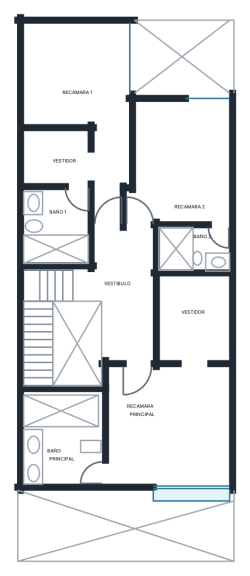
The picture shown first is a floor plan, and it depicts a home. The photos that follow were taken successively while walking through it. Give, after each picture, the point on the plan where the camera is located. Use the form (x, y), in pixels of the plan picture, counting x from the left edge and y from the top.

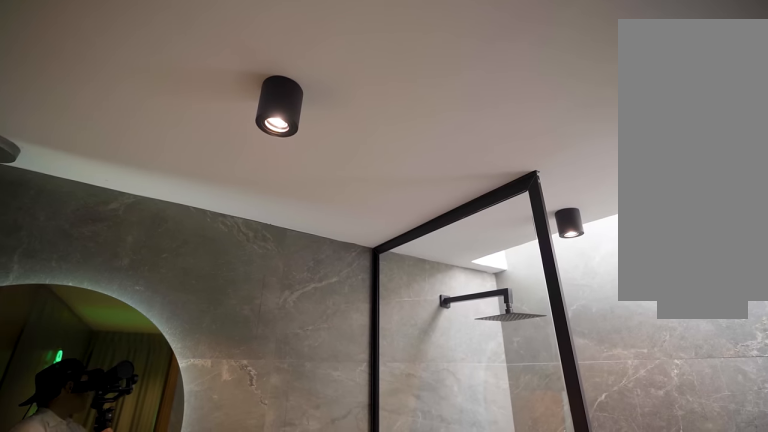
(214, 241)
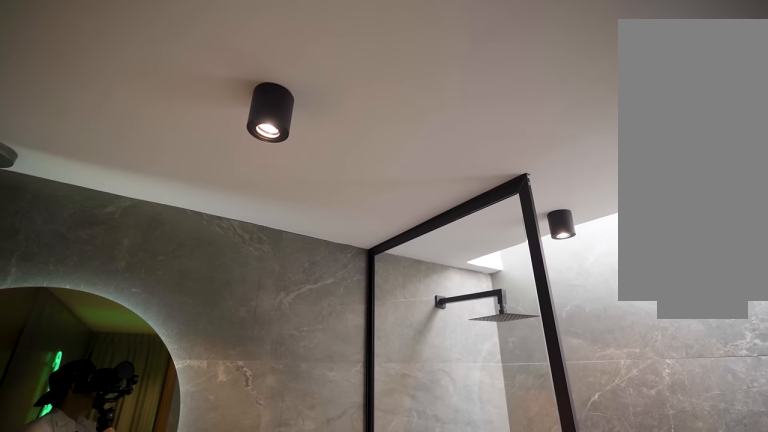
(214, 241)
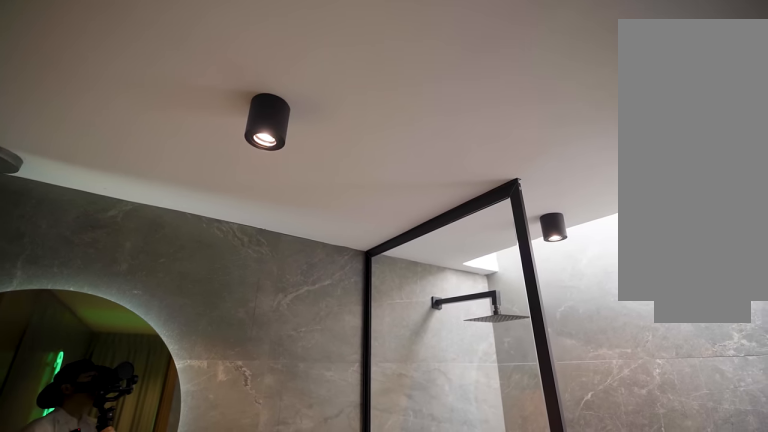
(214, 241)
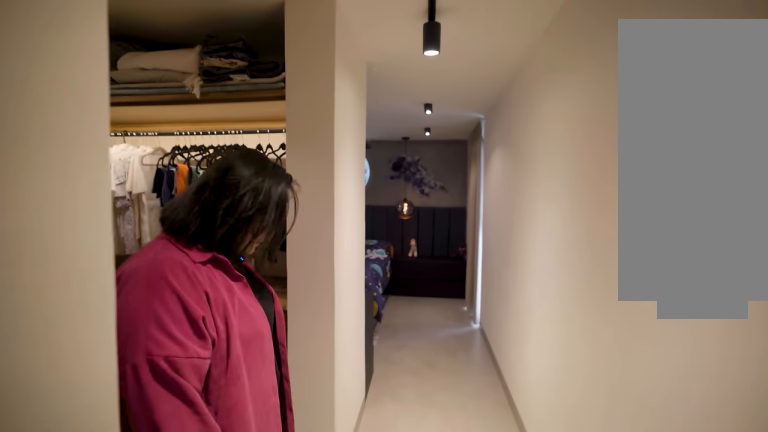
(104, 200)
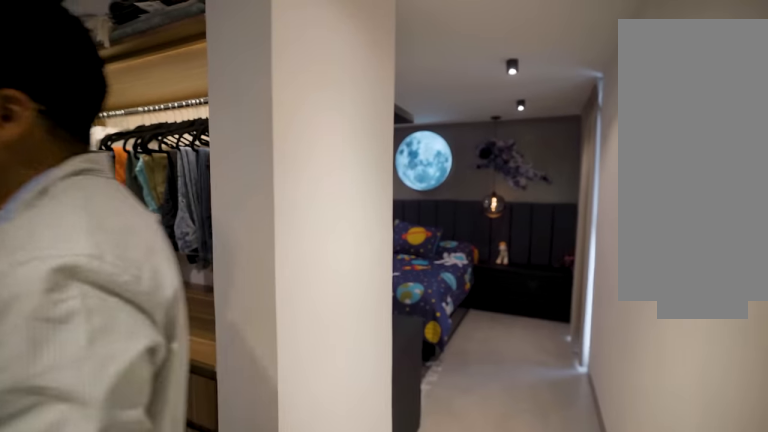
(101, 168)
